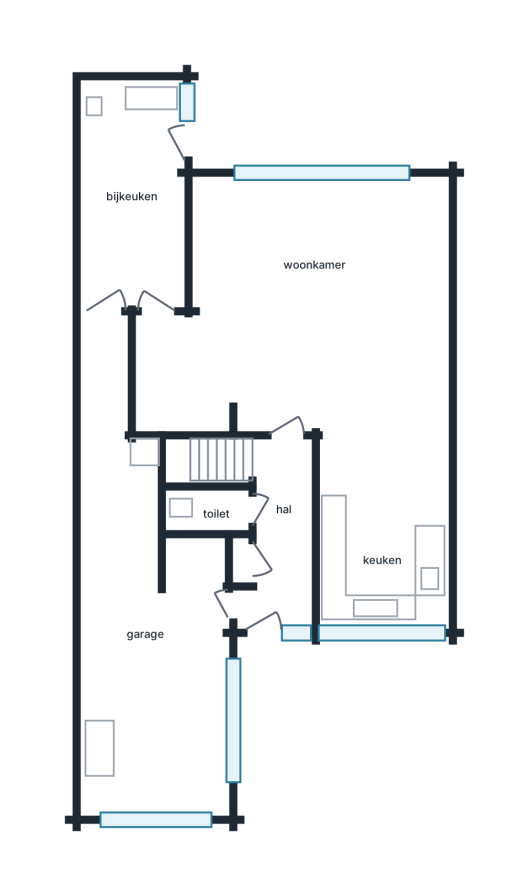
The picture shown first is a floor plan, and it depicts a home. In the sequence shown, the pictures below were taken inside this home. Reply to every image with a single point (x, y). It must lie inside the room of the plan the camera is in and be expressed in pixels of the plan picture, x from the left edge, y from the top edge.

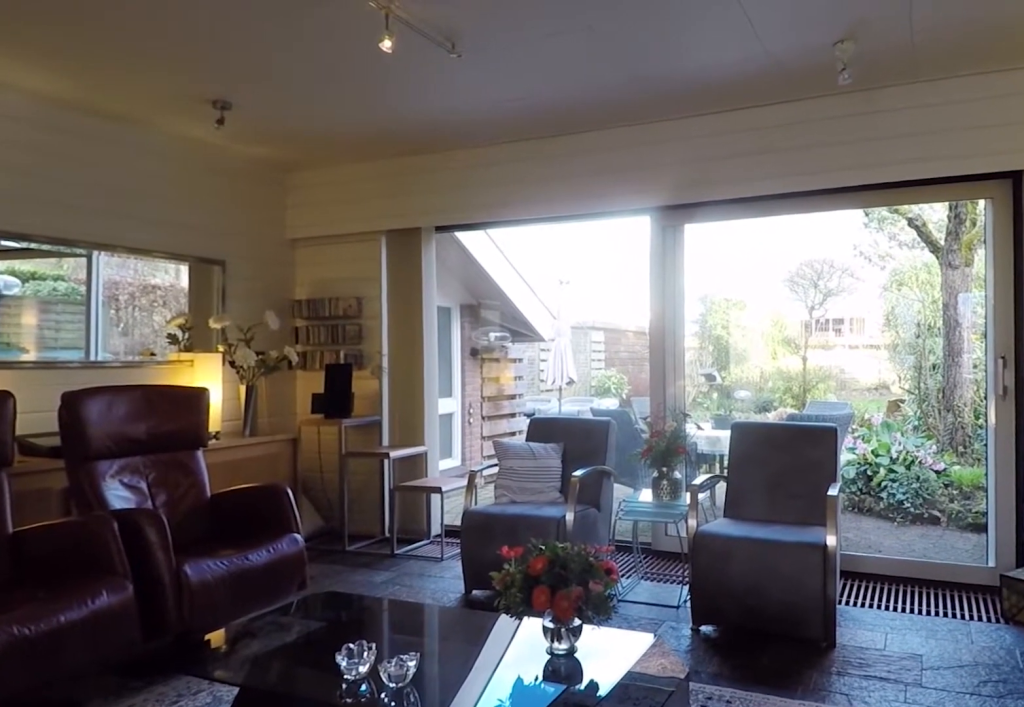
(223, 351)
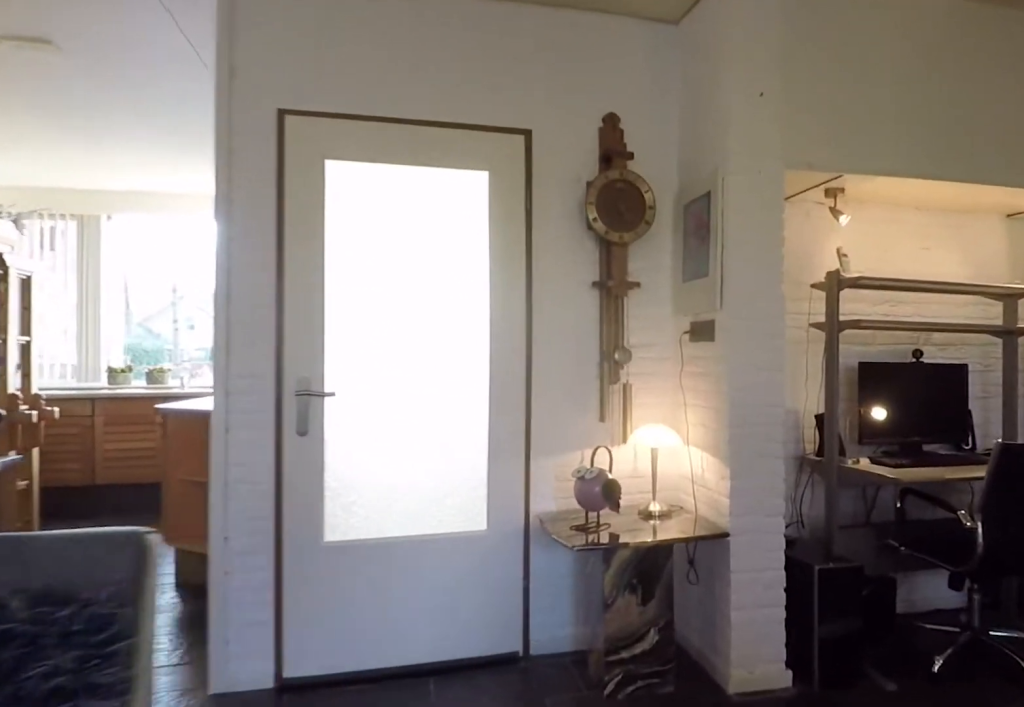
(228, 338)
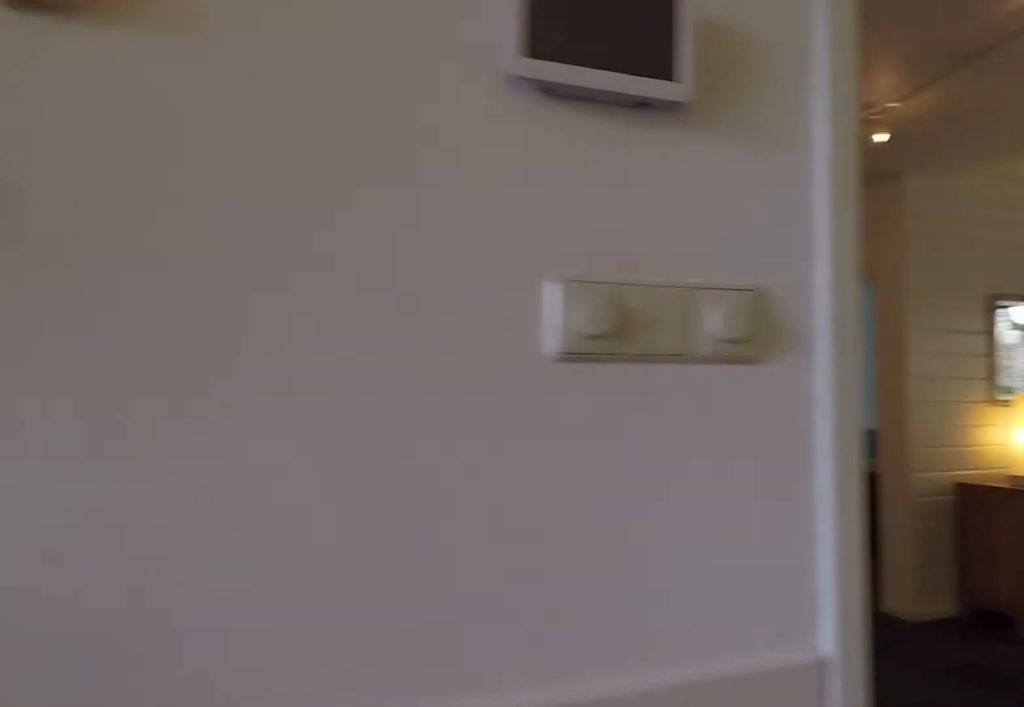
(381, 529)
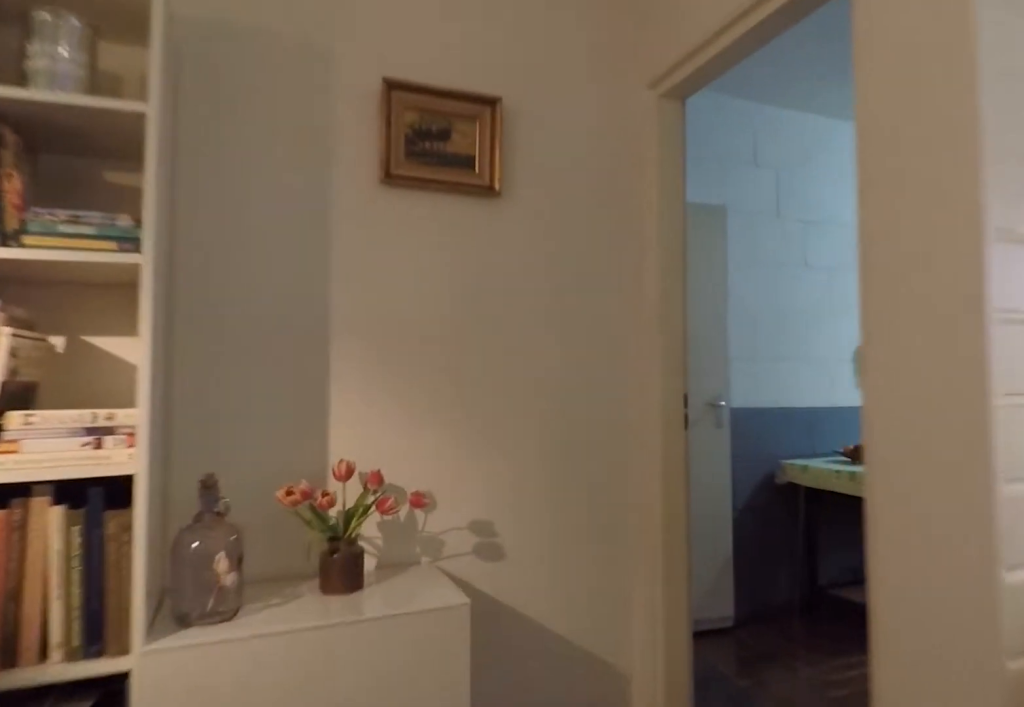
(219, 351)
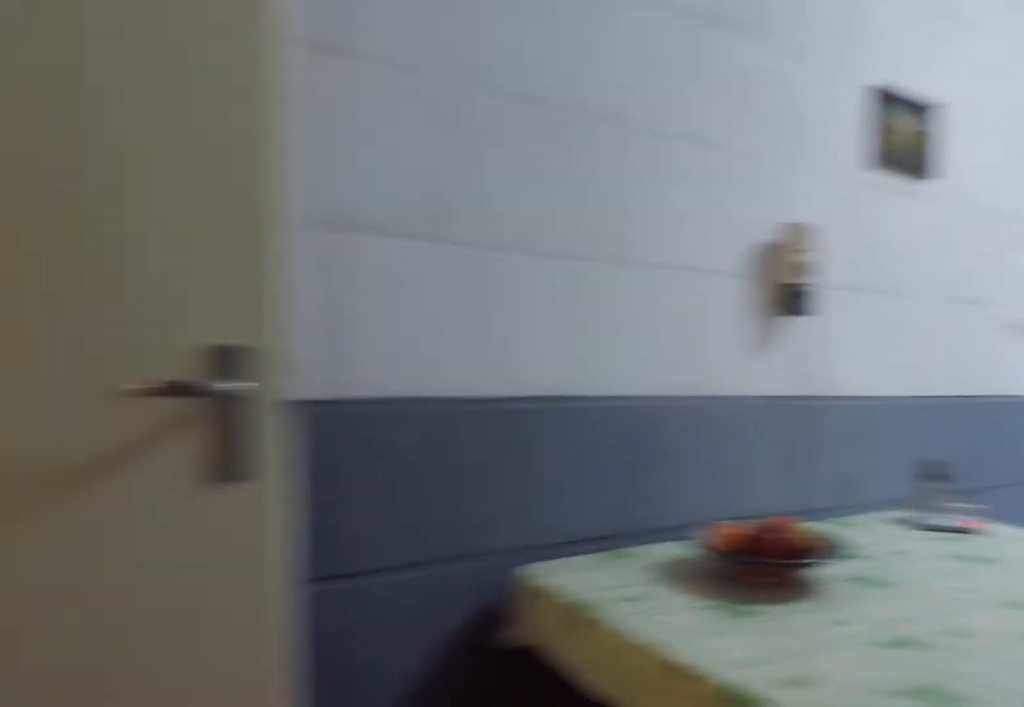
(132, 195)
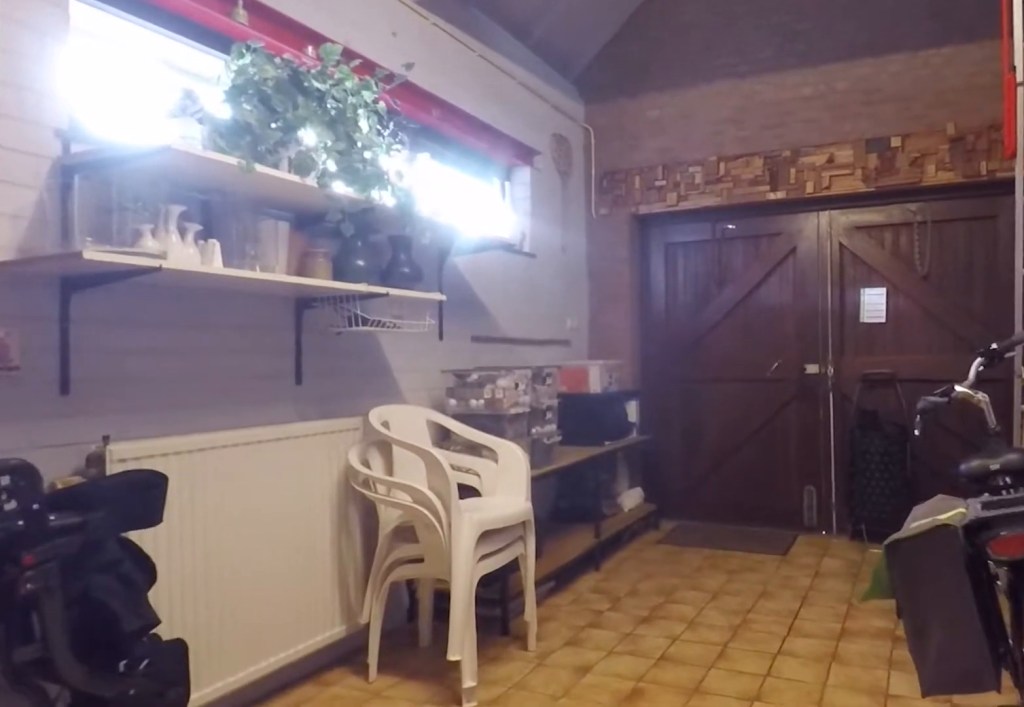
(148, 613)
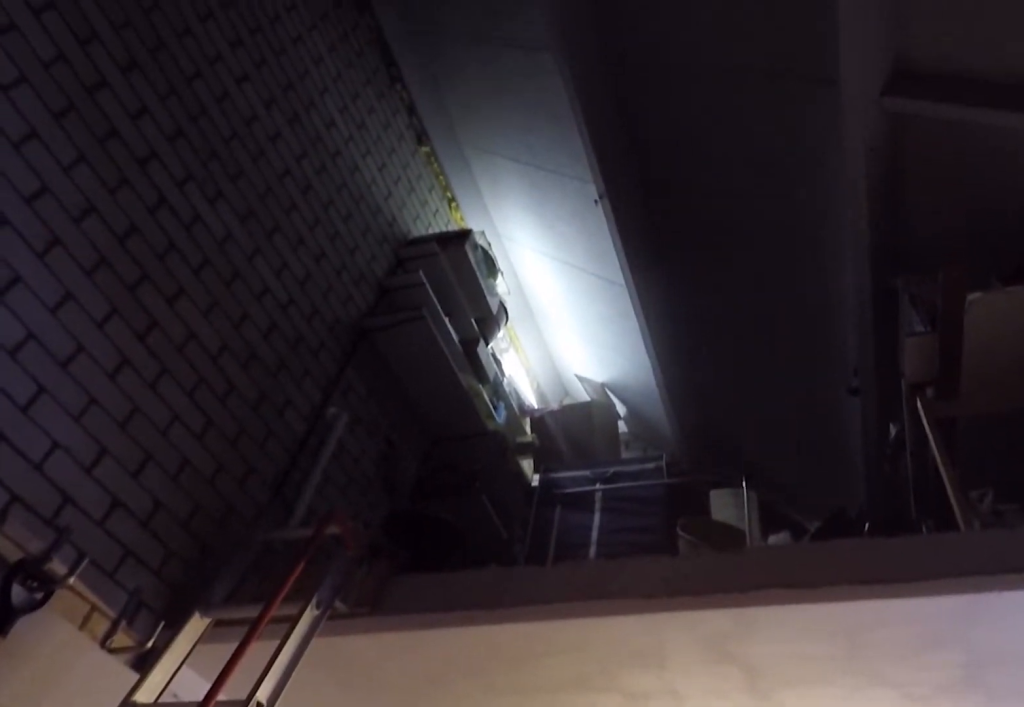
(148, 613)
